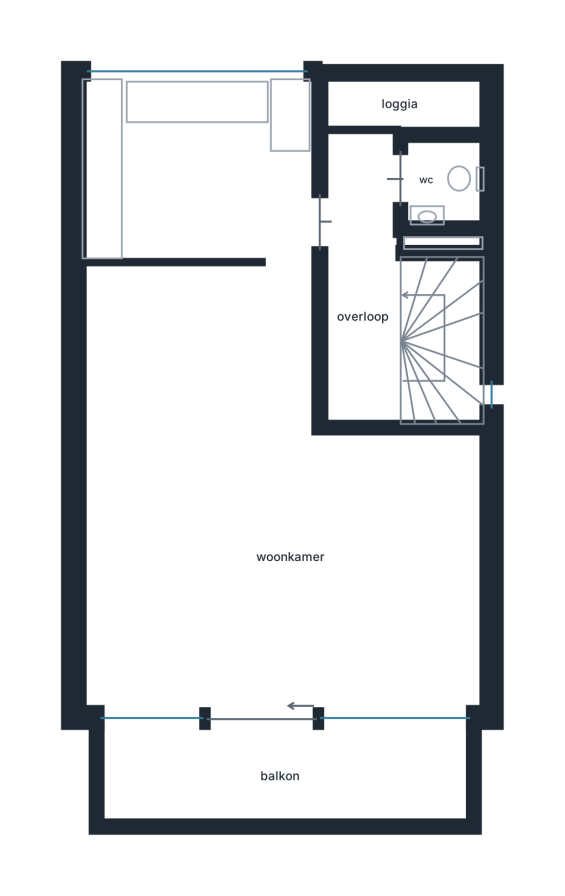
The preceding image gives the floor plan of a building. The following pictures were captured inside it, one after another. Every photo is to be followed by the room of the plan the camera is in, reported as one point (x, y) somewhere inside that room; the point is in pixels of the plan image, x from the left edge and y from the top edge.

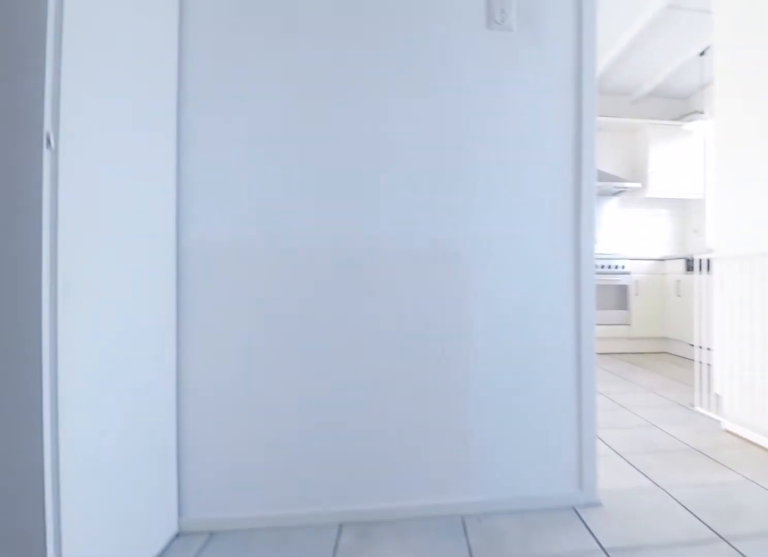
(361, 281)
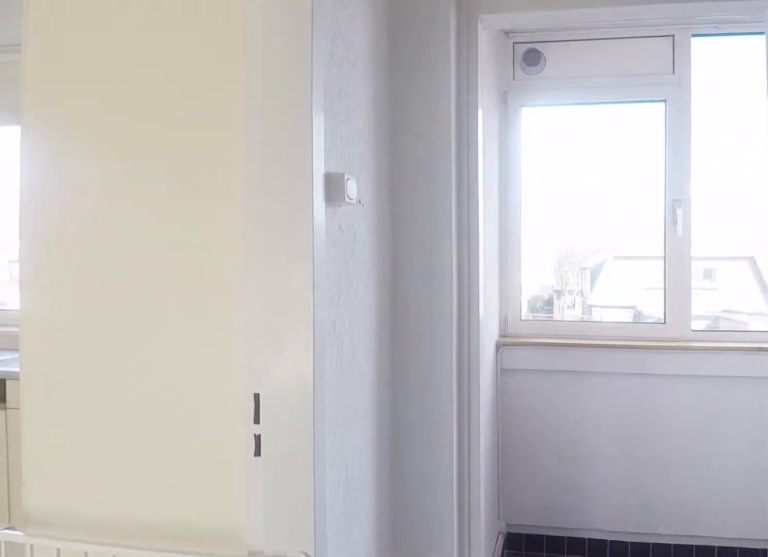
(361, 281)
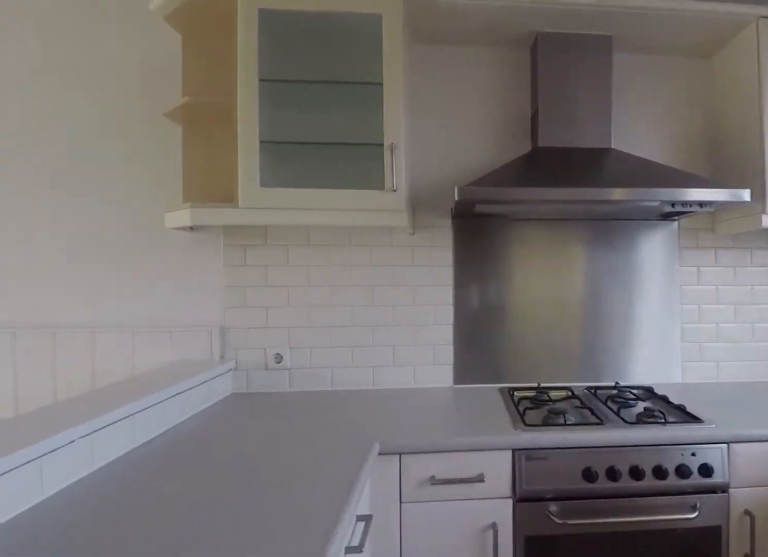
(174, 131)
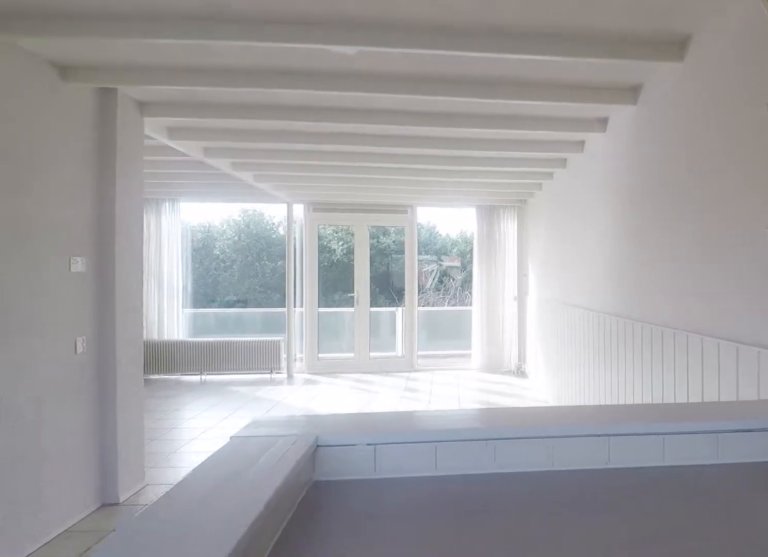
(174, 131)
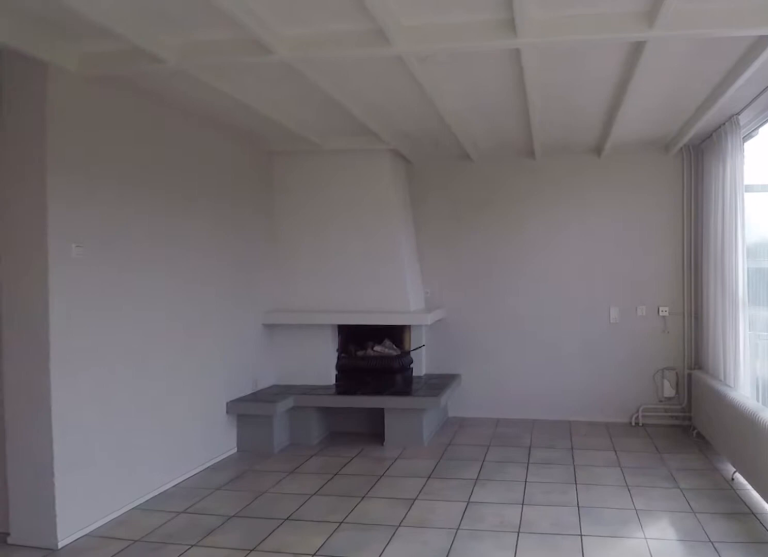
(413, 578)
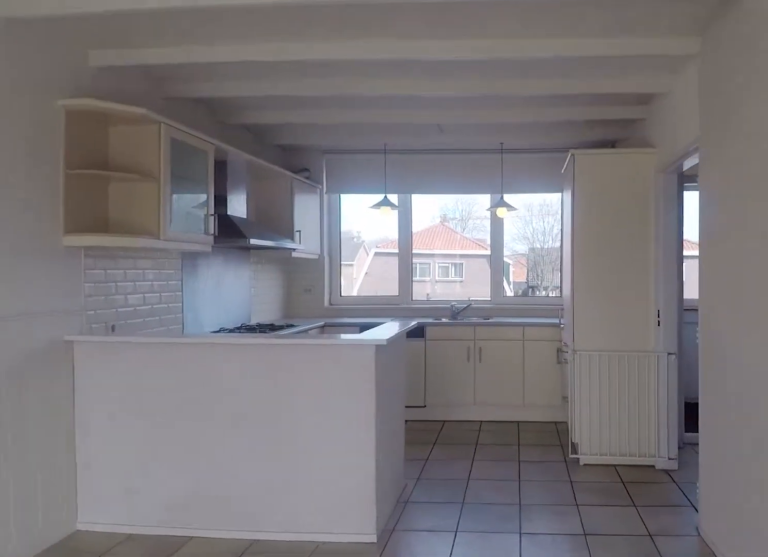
(260, 517)
